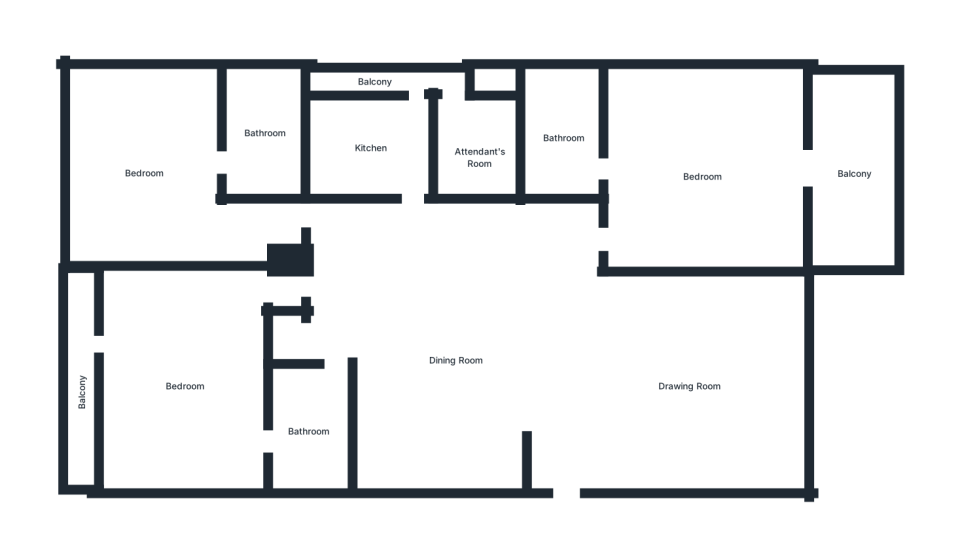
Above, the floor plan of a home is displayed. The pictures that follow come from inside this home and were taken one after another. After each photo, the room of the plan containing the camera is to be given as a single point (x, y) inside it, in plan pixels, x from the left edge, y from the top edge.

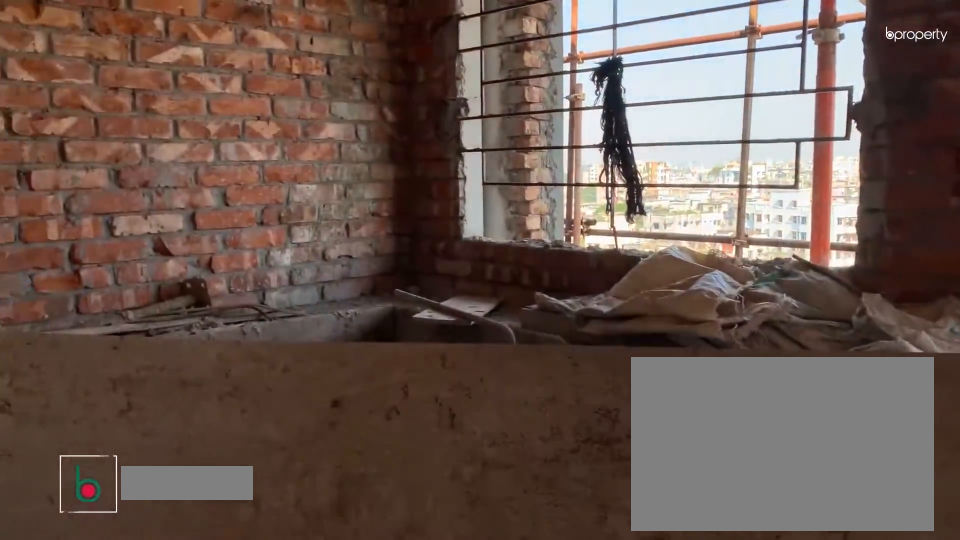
(379, 148)
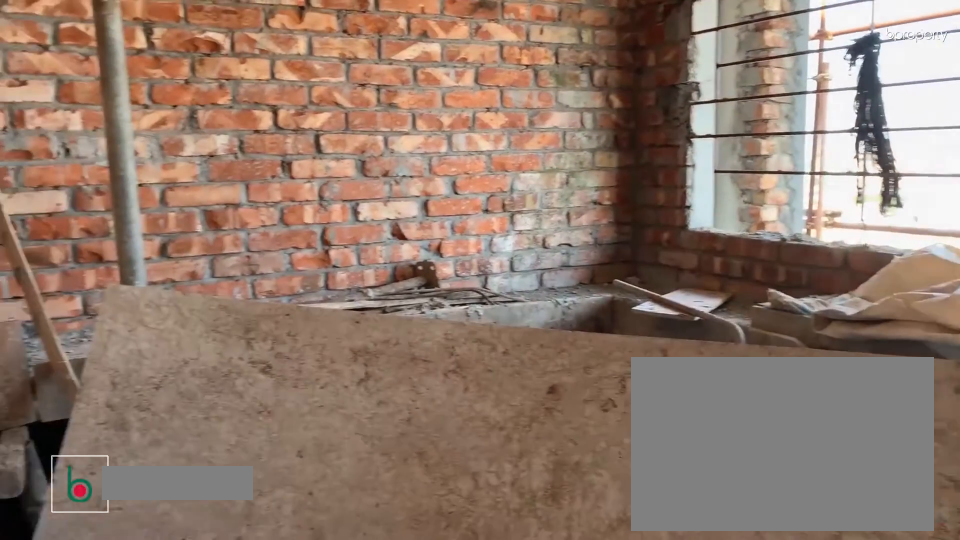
(379, 148)
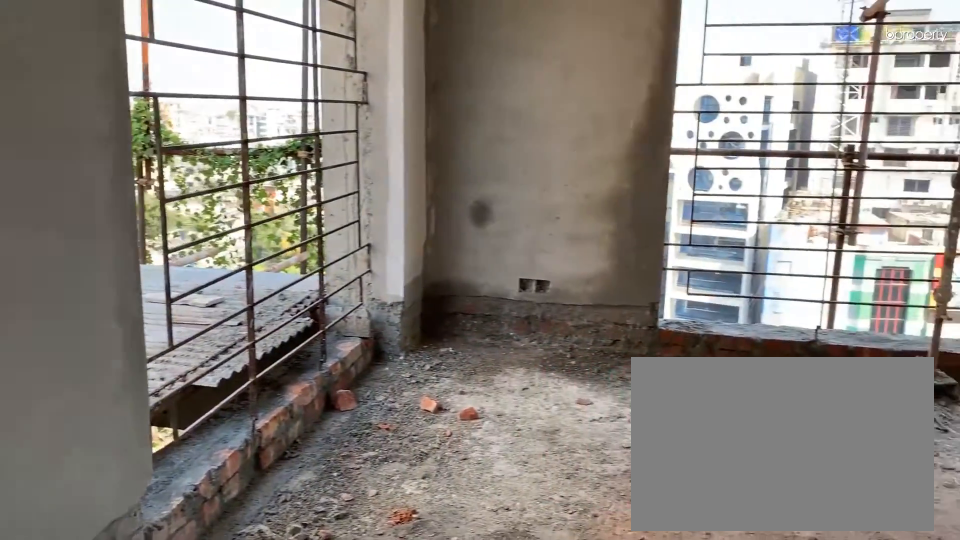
(143, 175)
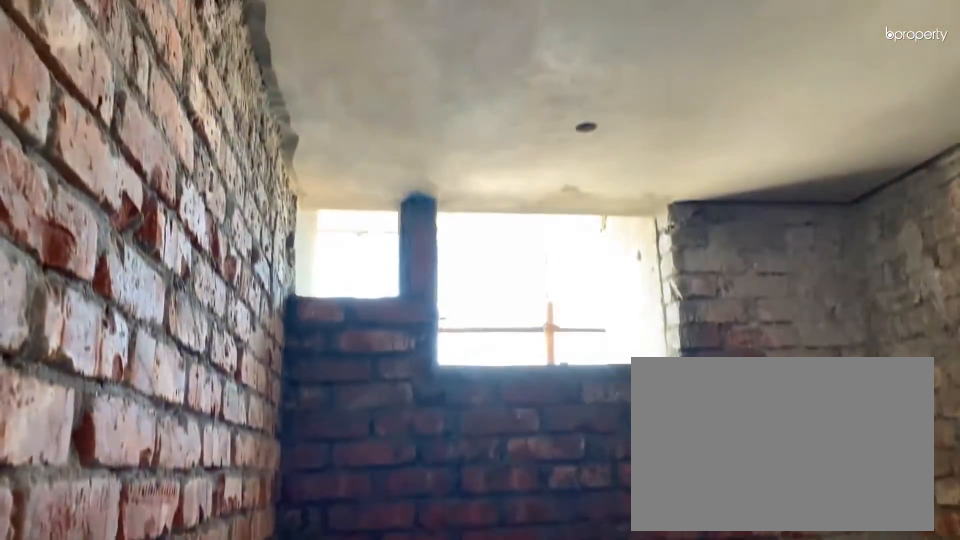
(264, 140)
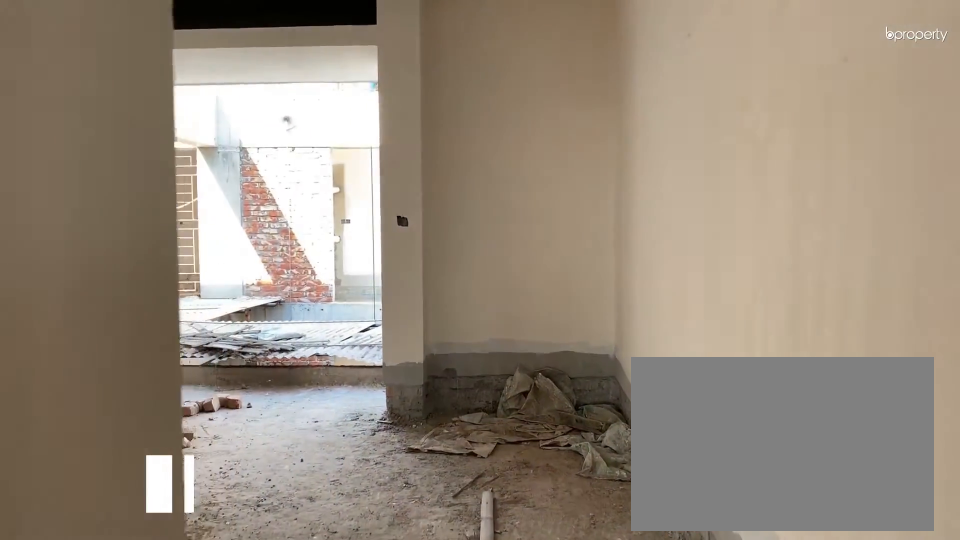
(327, 291)
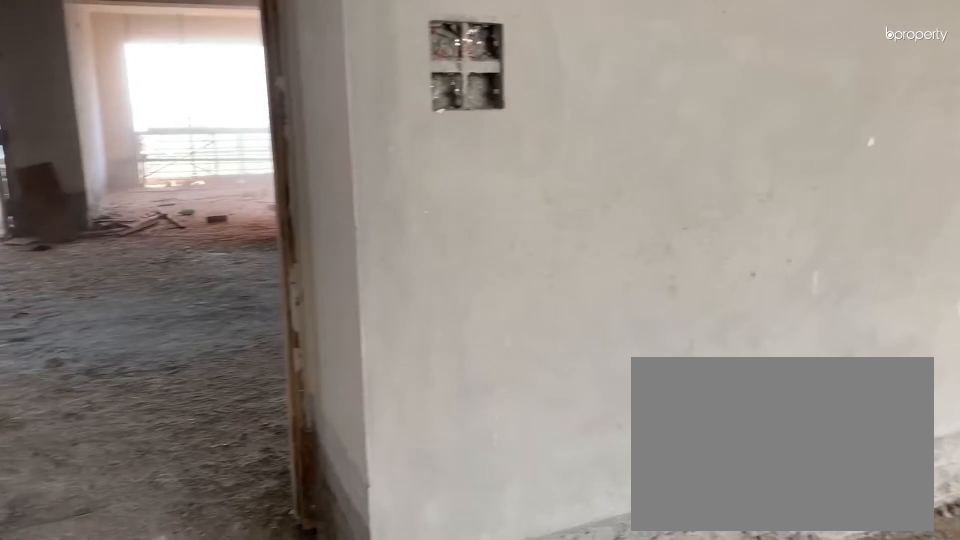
(186, 391)
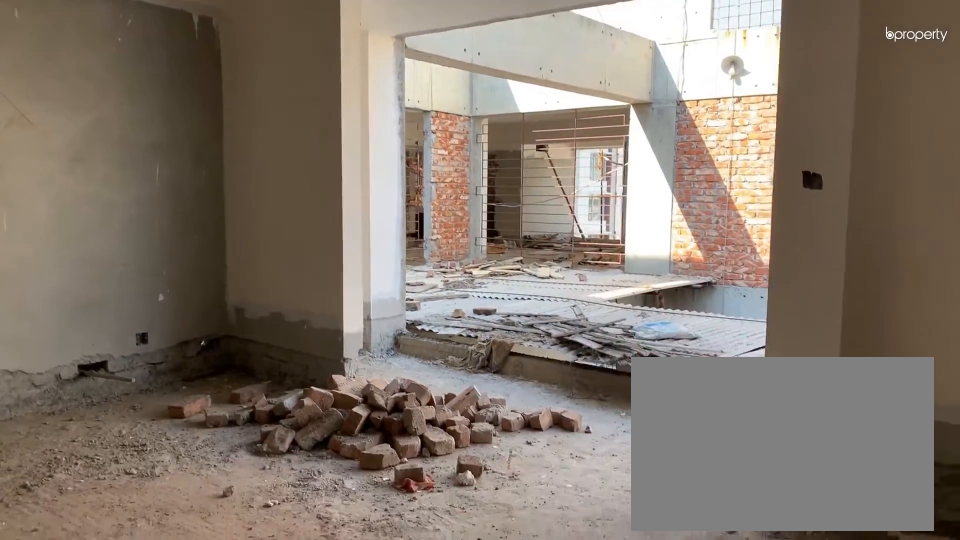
(186, 391)
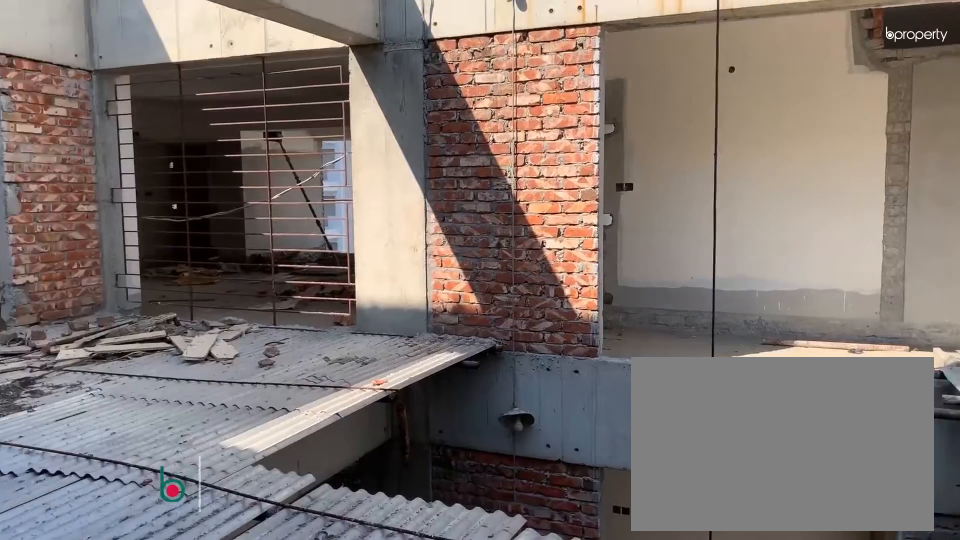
(78, 338)
